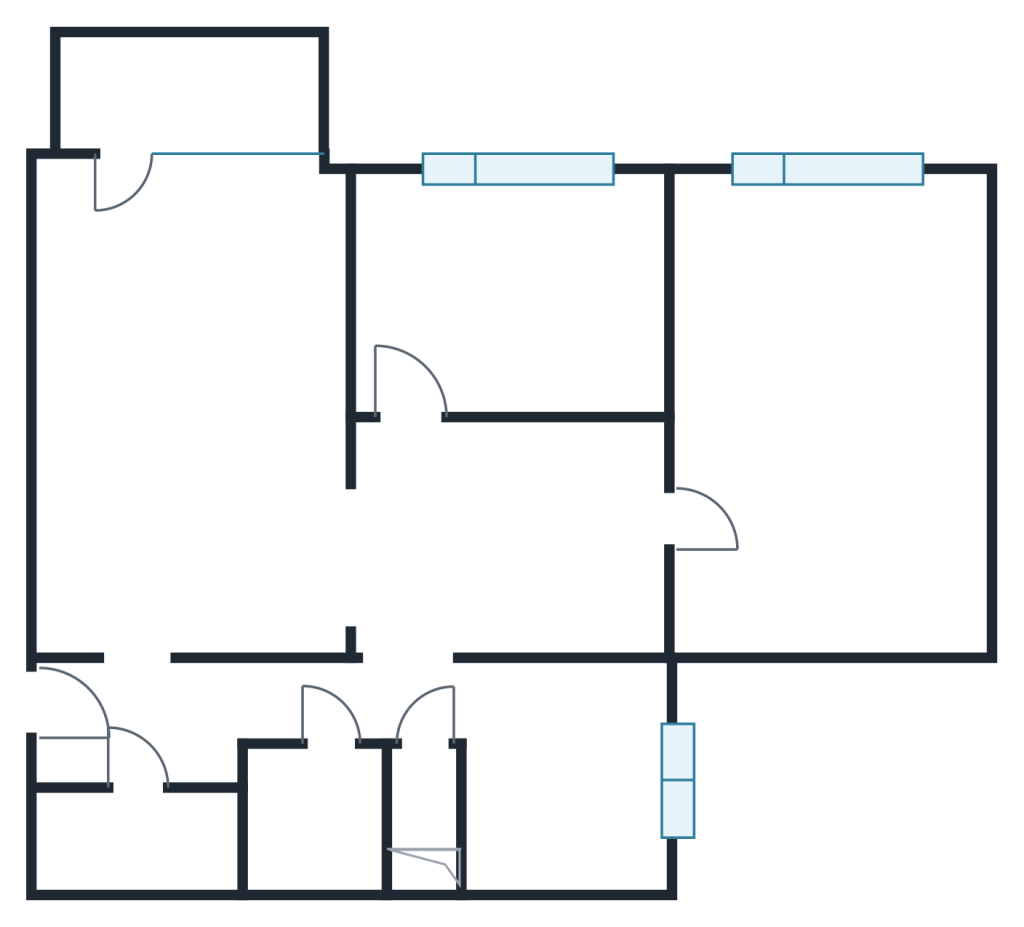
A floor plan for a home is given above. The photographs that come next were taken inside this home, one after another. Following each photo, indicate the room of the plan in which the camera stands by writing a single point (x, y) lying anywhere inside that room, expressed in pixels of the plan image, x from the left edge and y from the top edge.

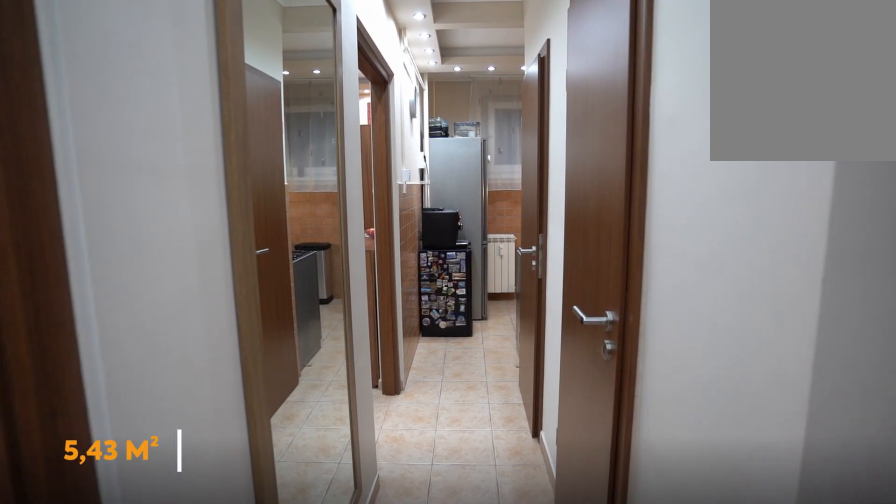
(173, 725)
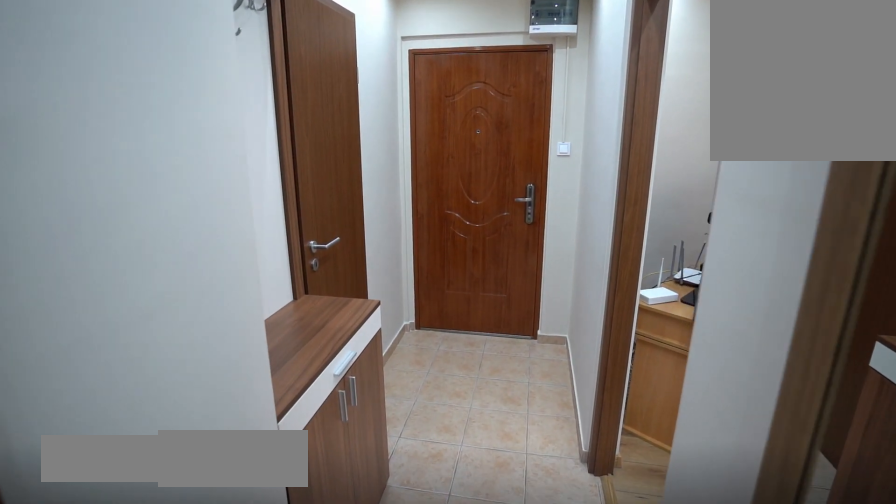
(173, 725)
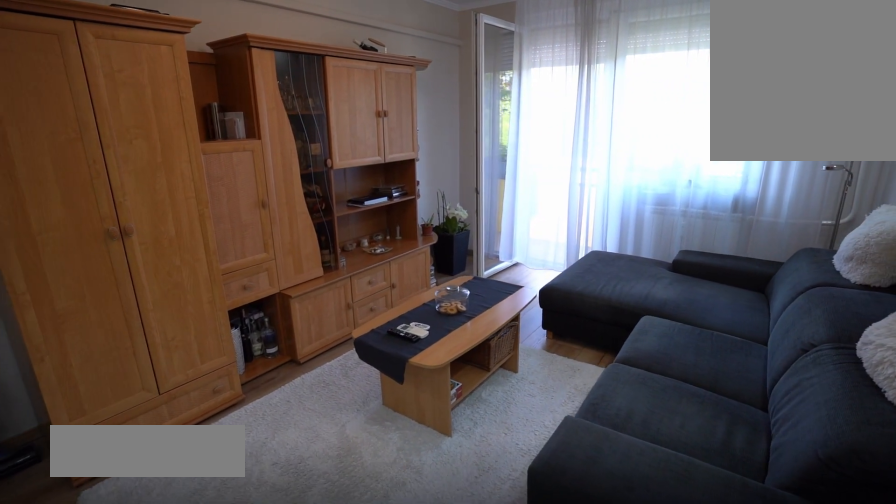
(172, 402)
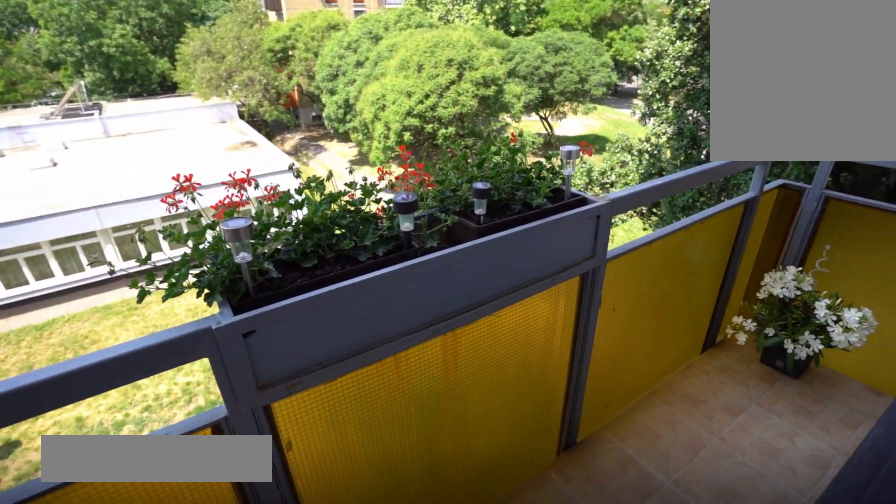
(172, 96)
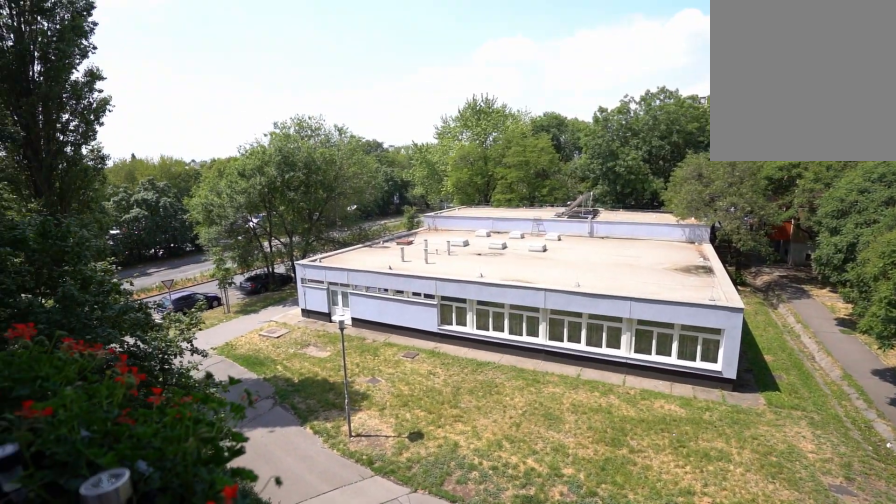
(173, 96)
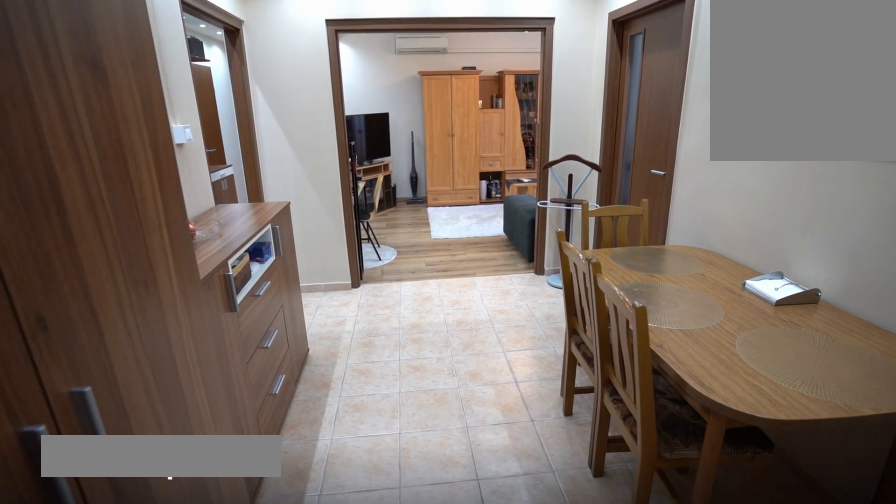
(512, 531)
